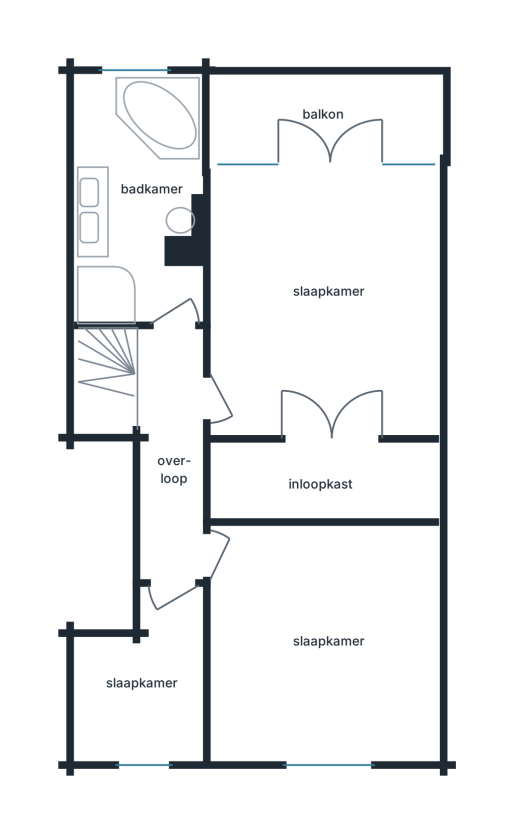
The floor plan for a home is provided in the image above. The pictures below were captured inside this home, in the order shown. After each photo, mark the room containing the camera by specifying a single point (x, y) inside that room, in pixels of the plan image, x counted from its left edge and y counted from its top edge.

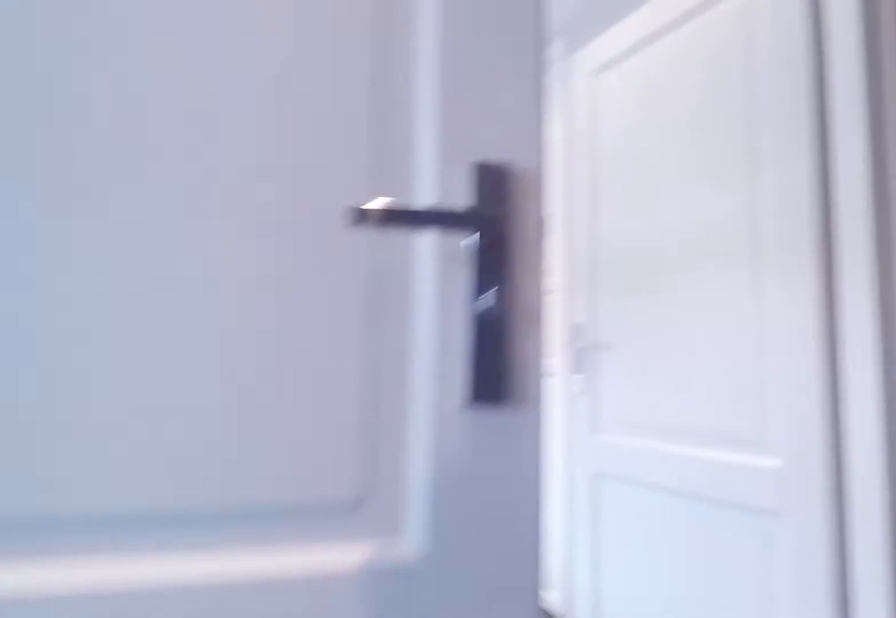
(172, 451)
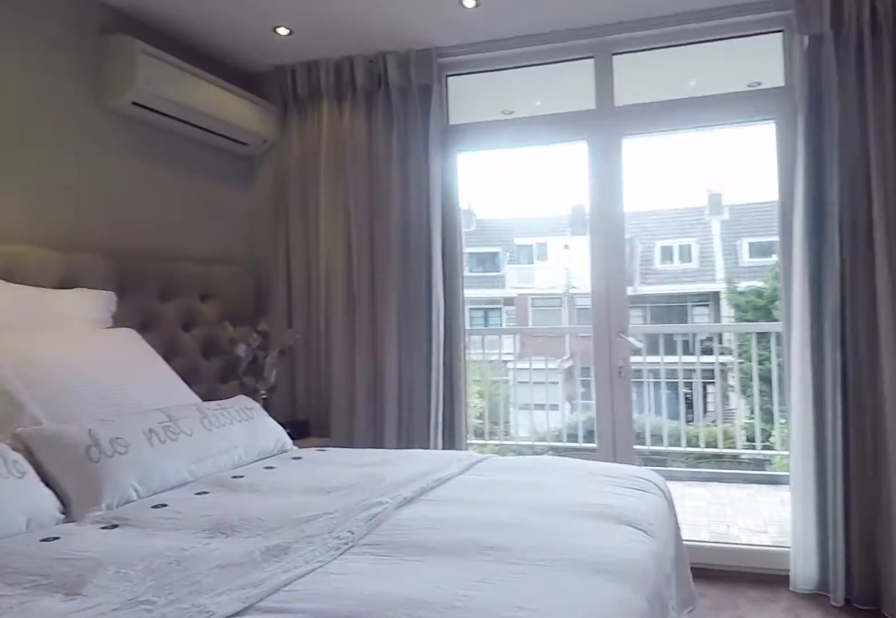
(324, 354)
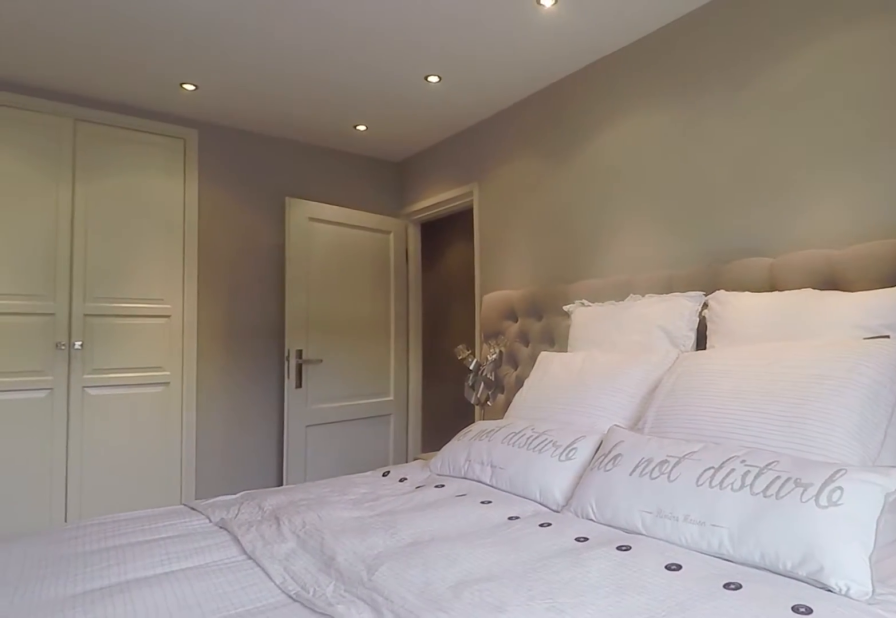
(324, 354)
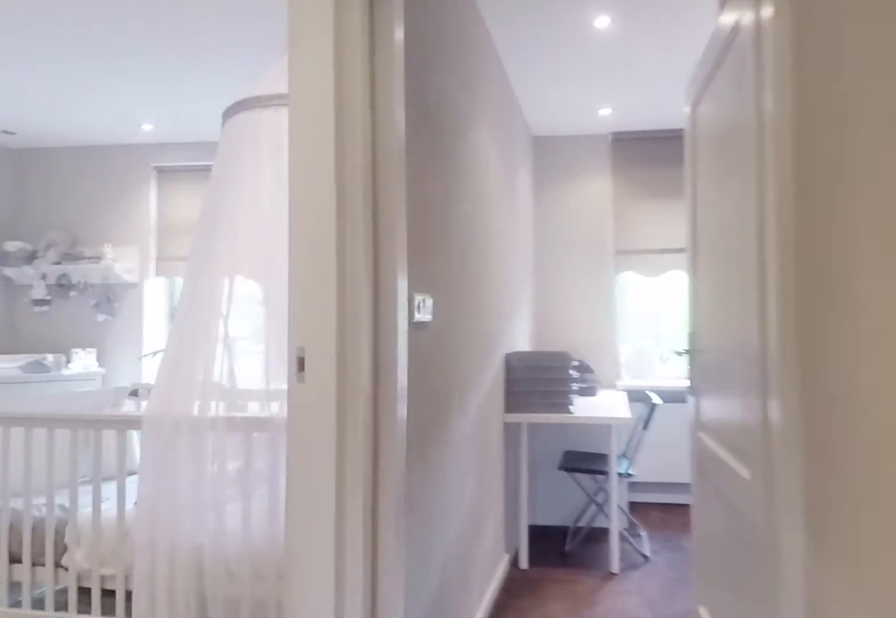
(172, 451)
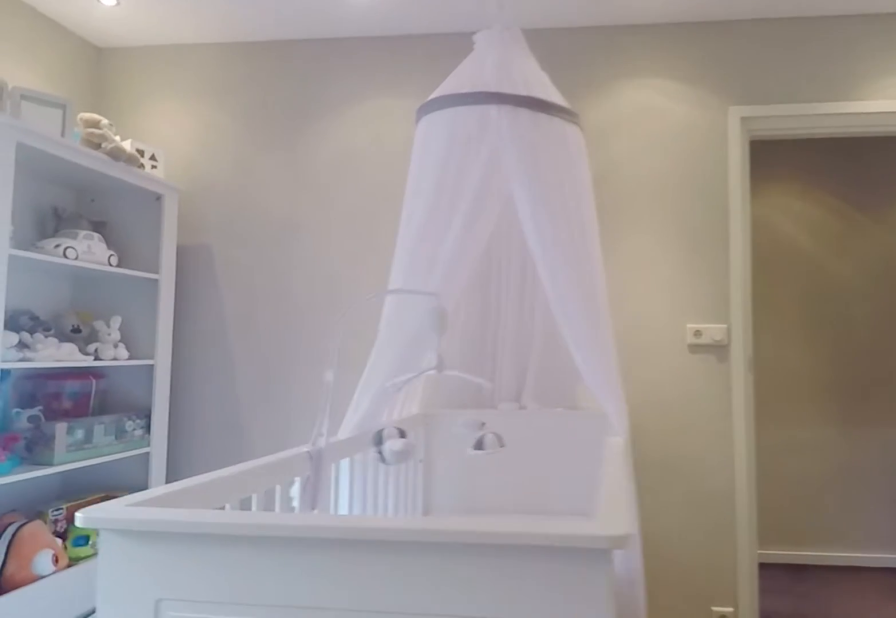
(259, 678)
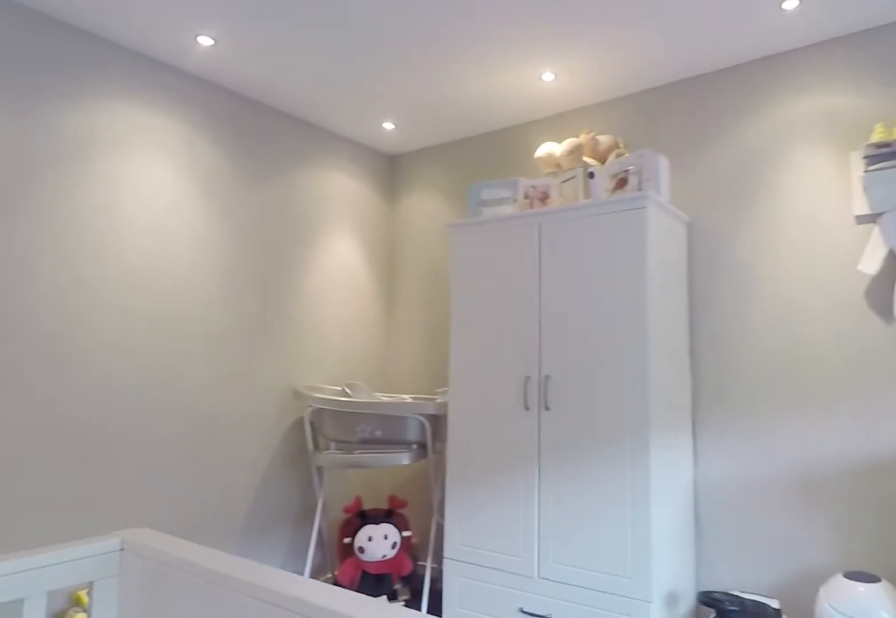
(259, 678)
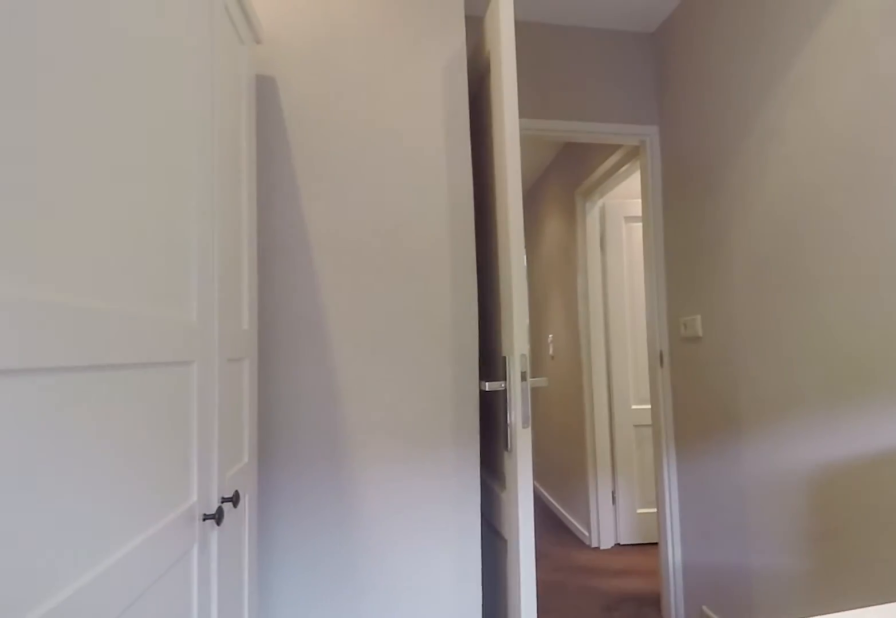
(146, 685)
